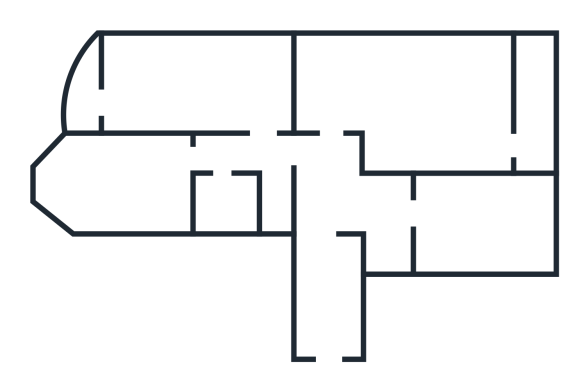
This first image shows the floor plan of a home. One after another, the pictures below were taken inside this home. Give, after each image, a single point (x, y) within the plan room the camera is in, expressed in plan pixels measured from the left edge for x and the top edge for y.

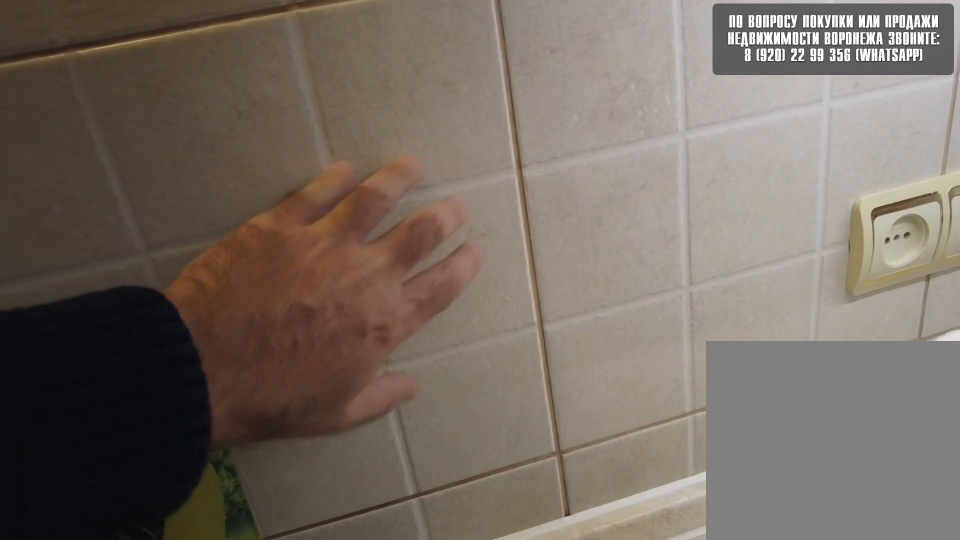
(461, 224)
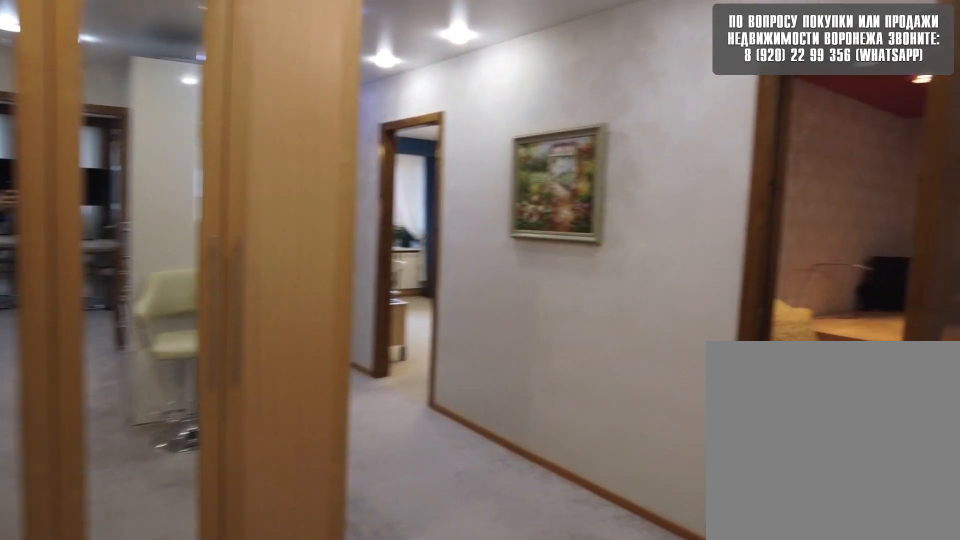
(338, 206)
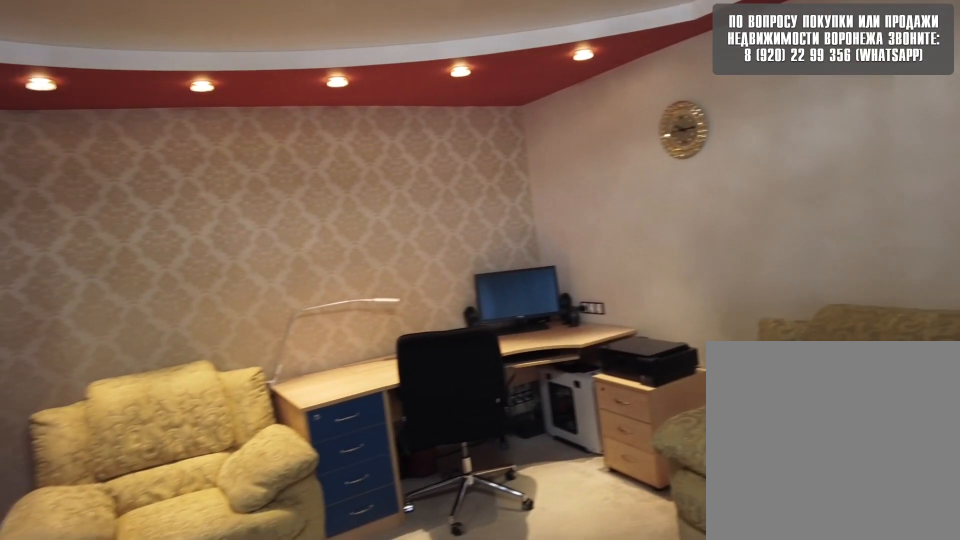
(375, 93)
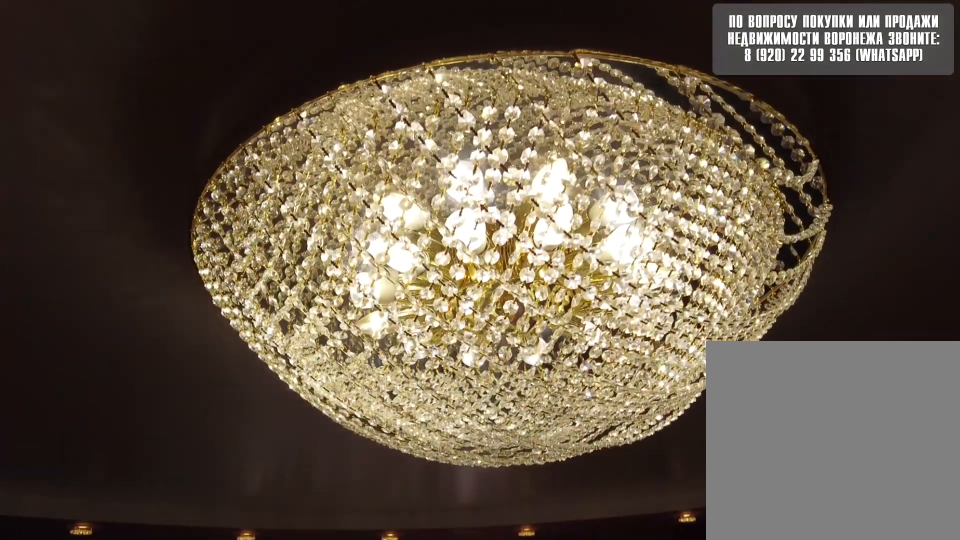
(375, 93)
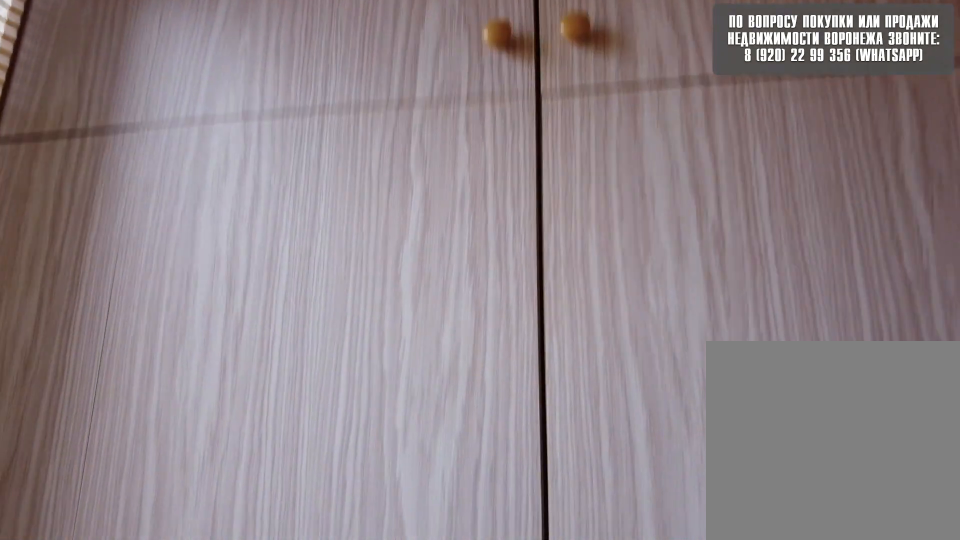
(546, 140)
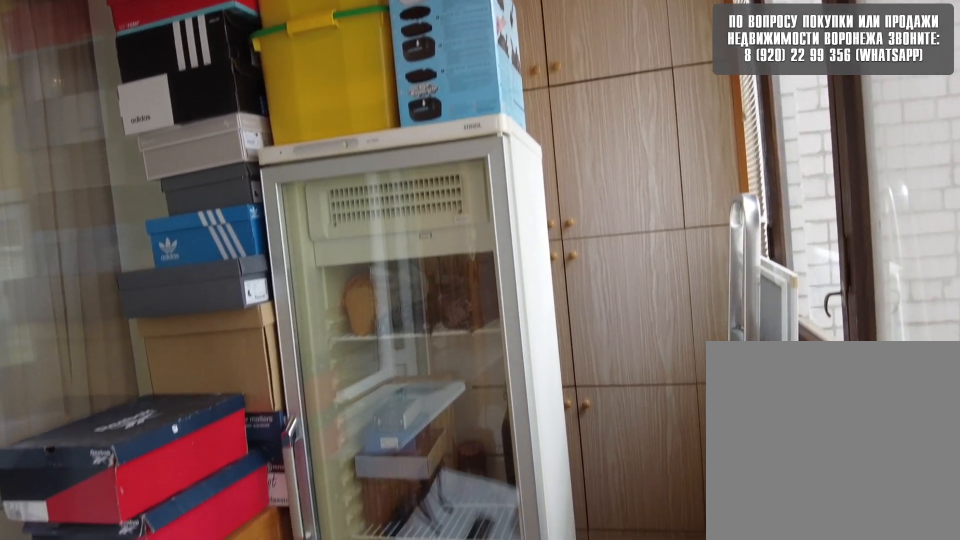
(546, 140)
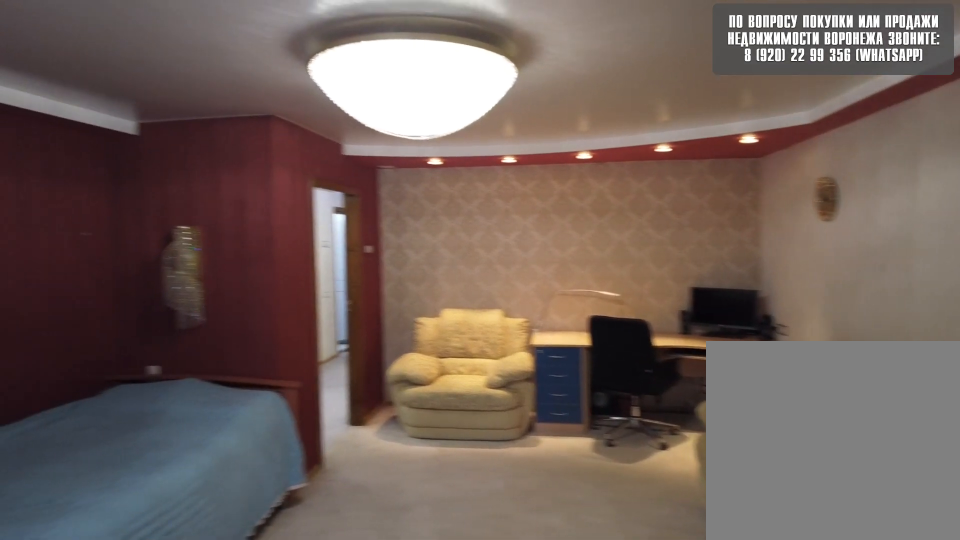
(454, 136)
